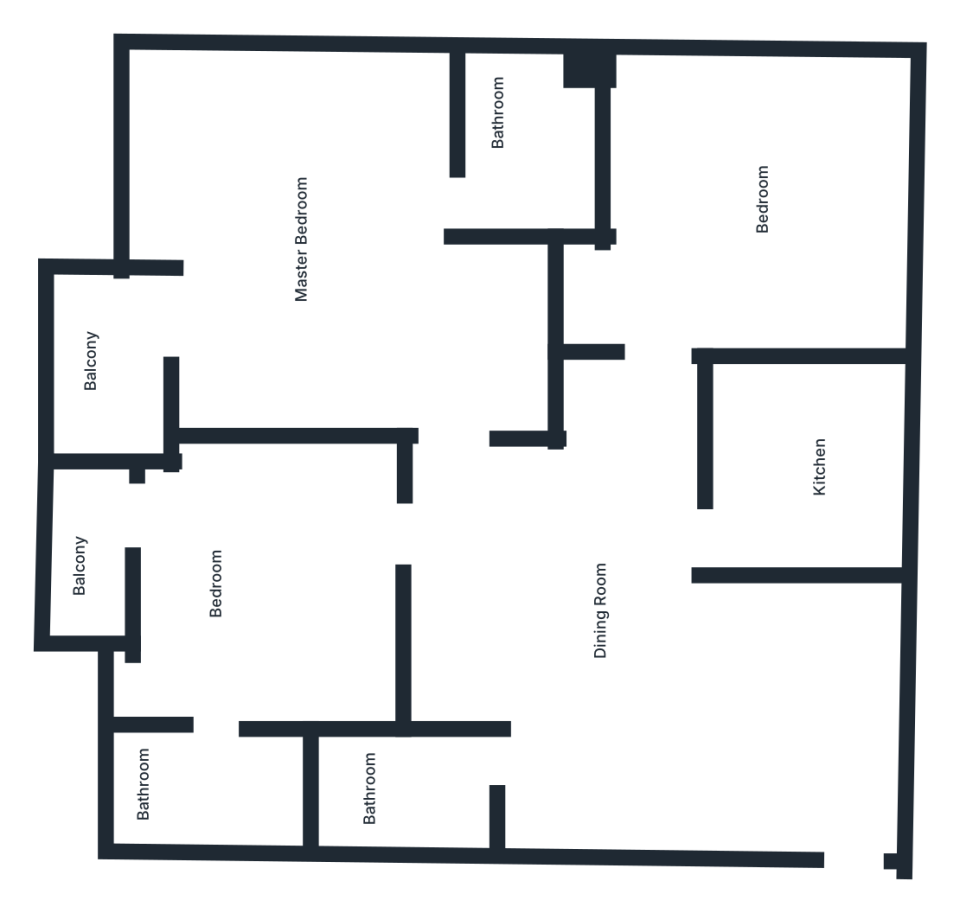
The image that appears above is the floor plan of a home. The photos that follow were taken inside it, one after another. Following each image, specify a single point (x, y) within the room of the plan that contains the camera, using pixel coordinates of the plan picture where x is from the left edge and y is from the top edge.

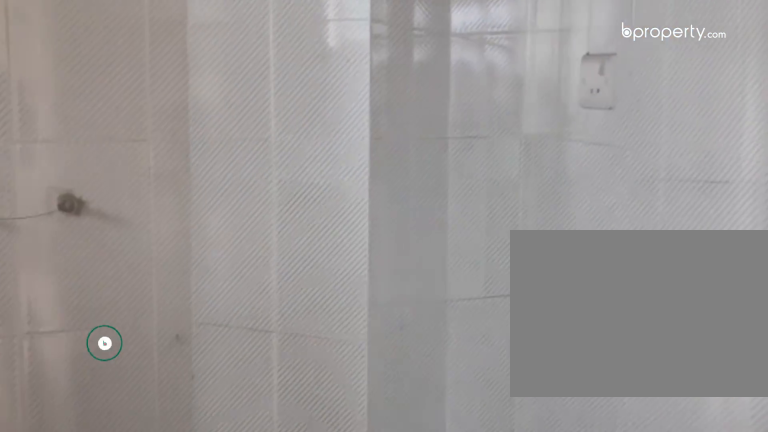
(520, 156)
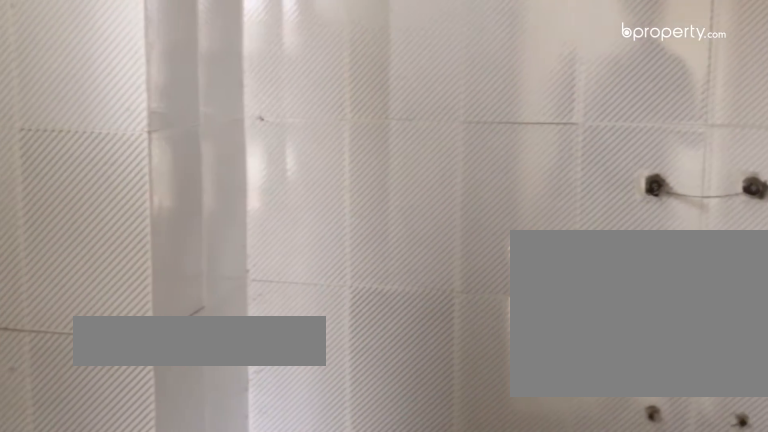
(520, 156)
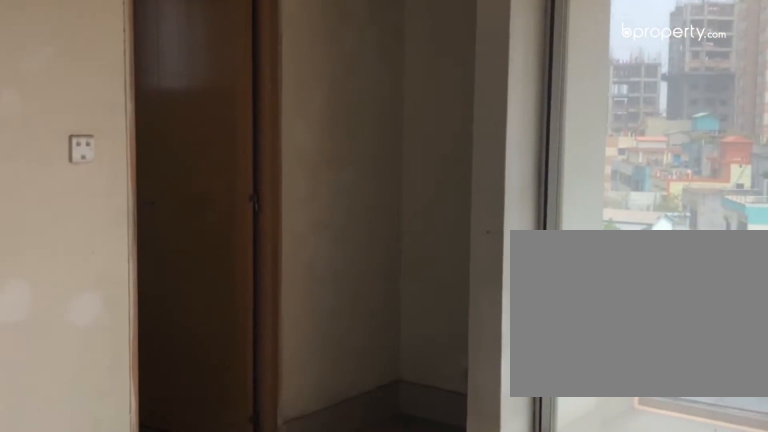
(298, 589)
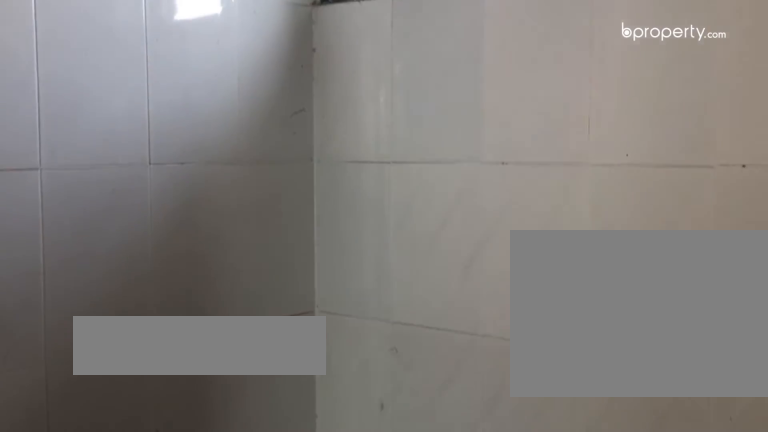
(207, 777)
